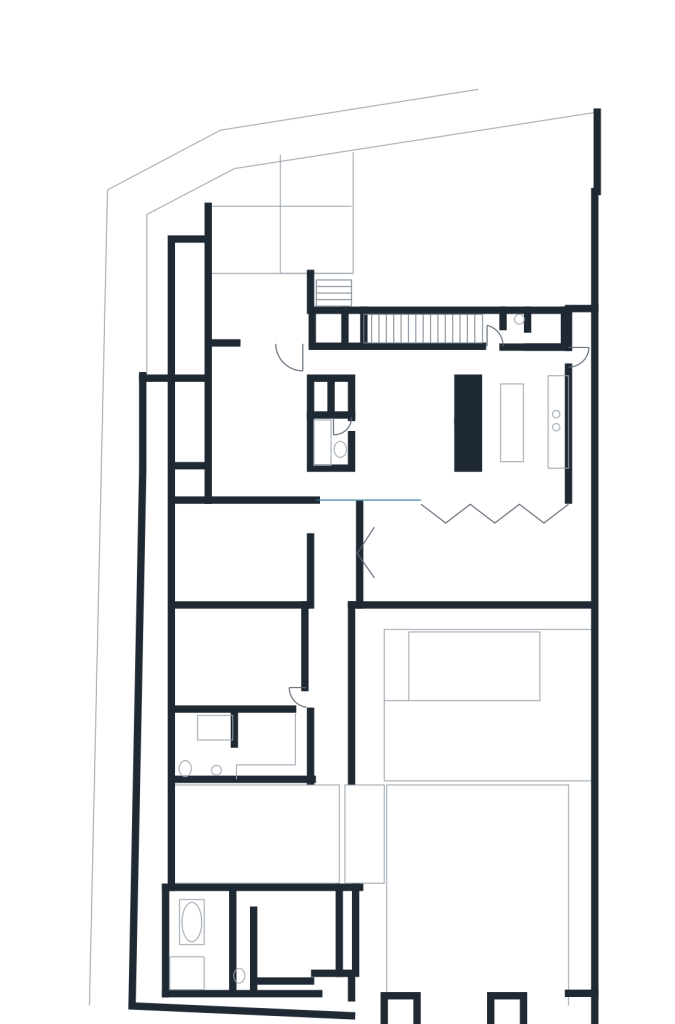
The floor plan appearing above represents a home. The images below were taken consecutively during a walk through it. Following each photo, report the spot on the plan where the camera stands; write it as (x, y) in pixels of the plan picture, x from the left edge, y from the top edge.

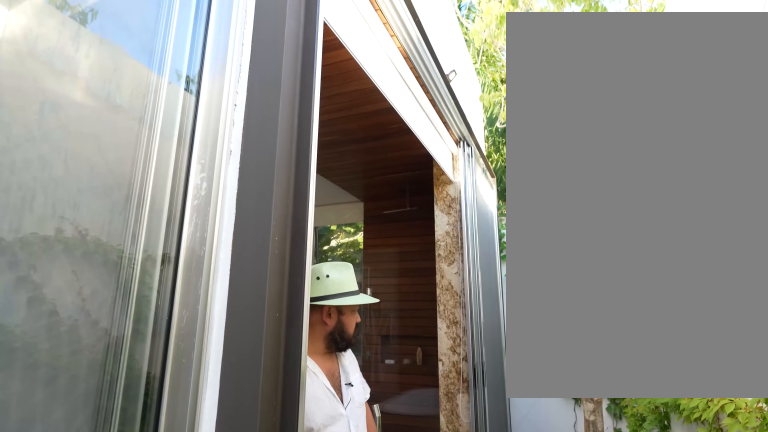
(148, 871)
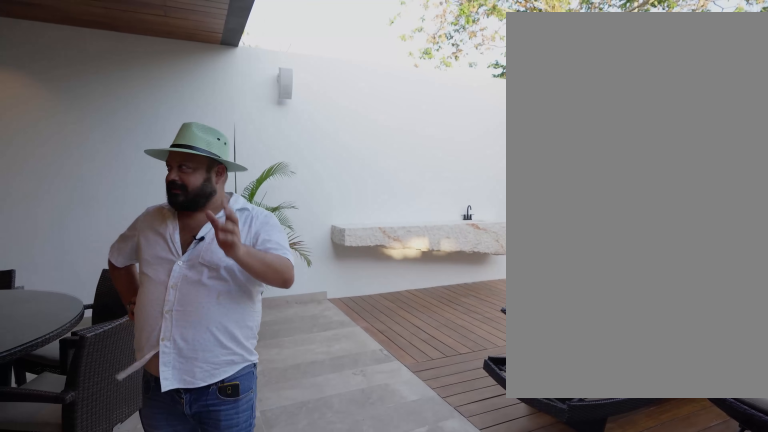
(467, 599)
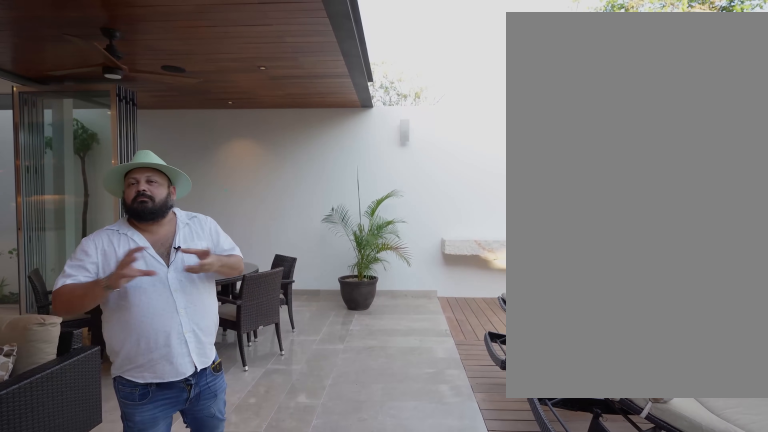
(473, 599)
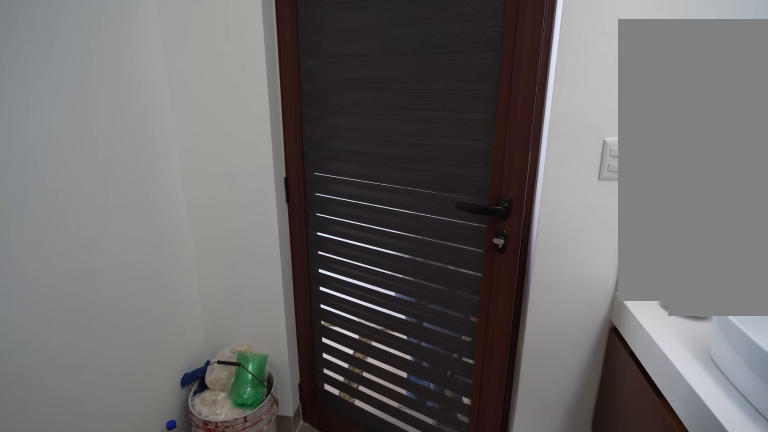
(533, 1009)
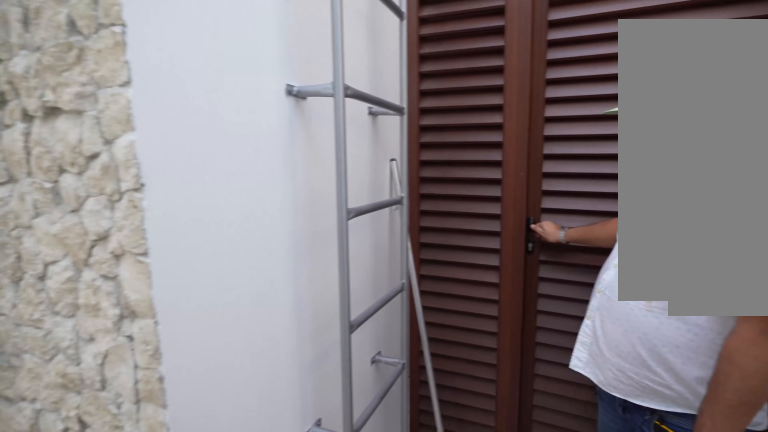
(381, 1010)
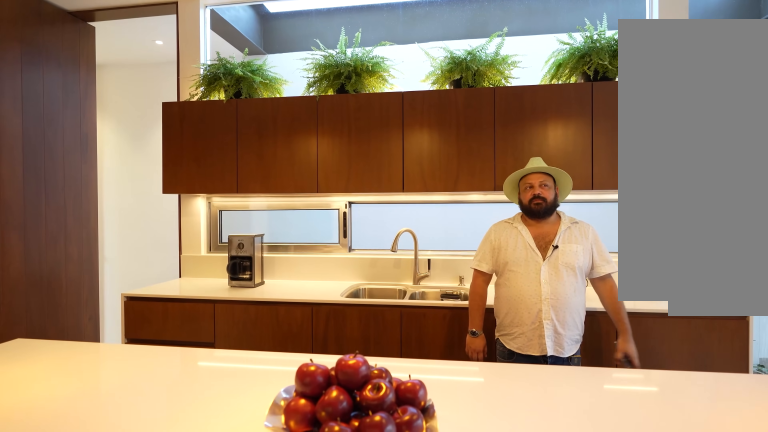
(488, 416)
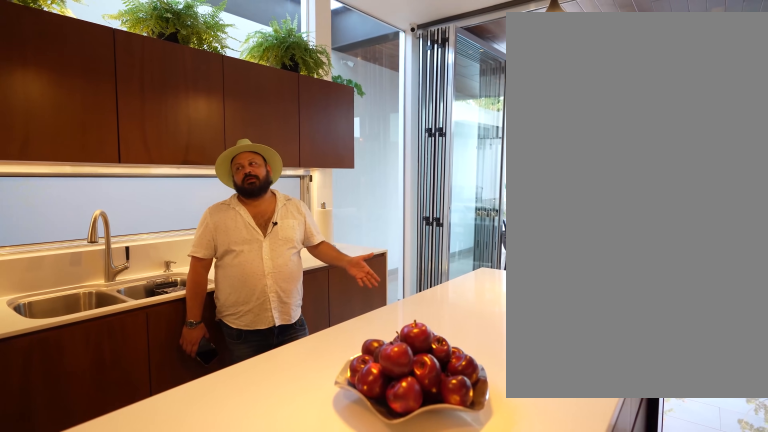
(492, 405)
